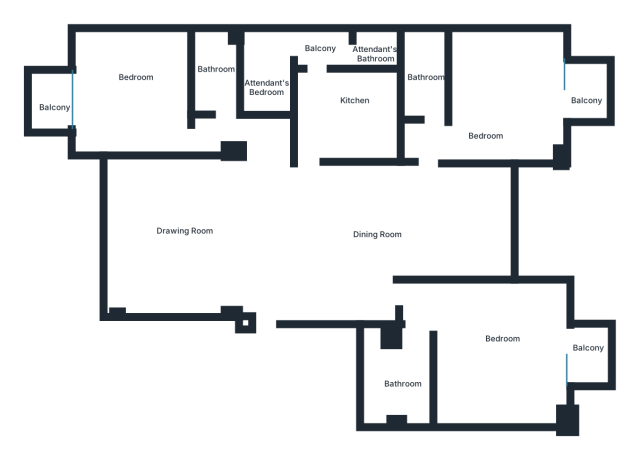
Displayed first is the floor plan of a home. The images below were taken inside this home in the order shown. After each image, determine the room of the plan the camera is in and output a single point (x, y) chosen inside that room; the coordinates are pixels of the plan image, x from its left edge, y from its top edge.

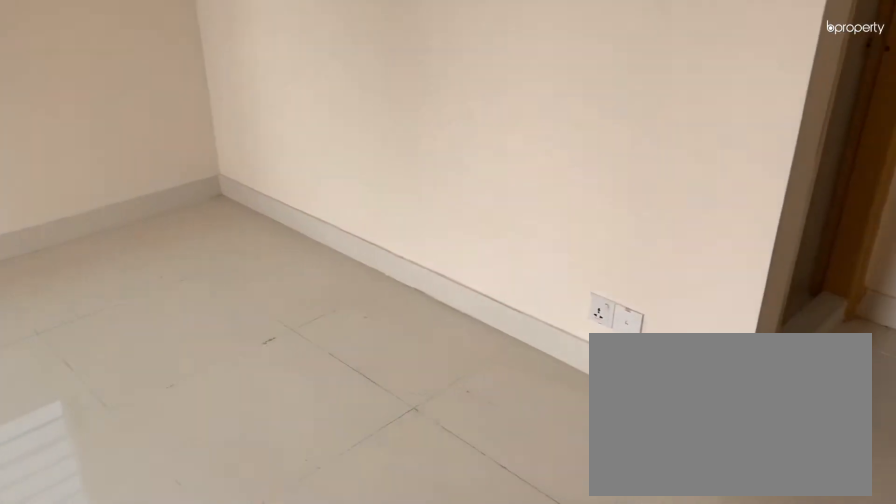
(496, 364)
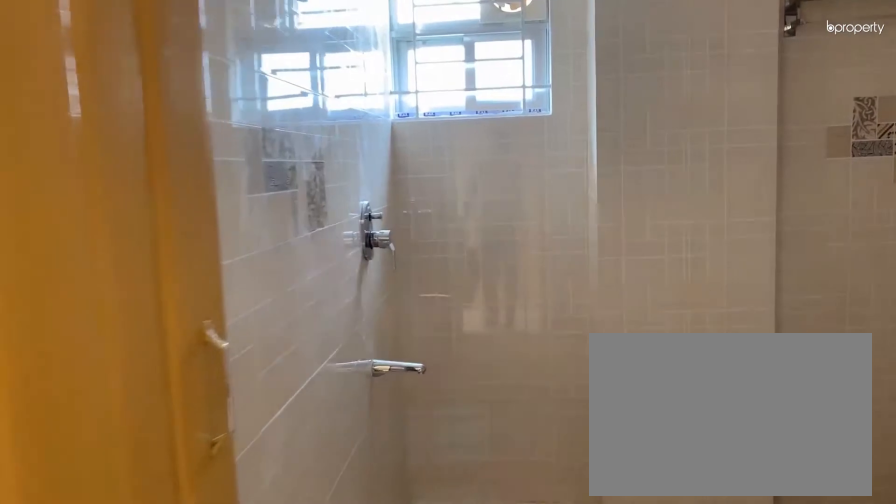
(402, 381)
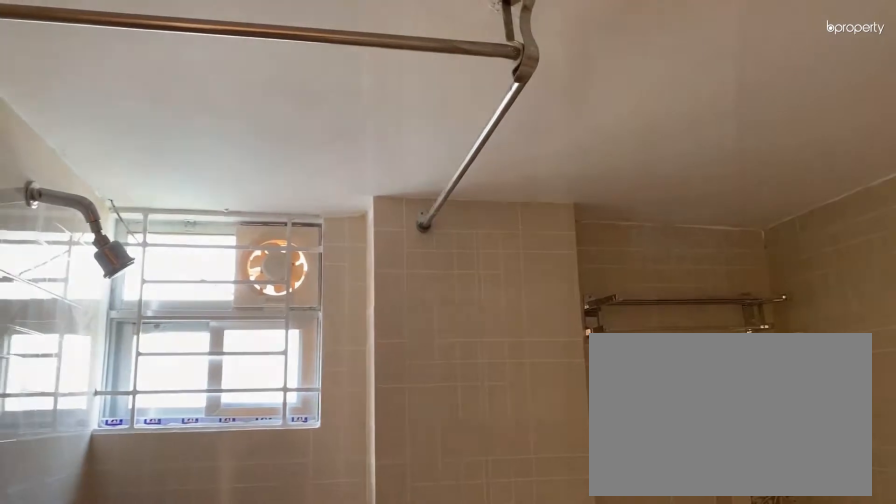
(406, 373)
